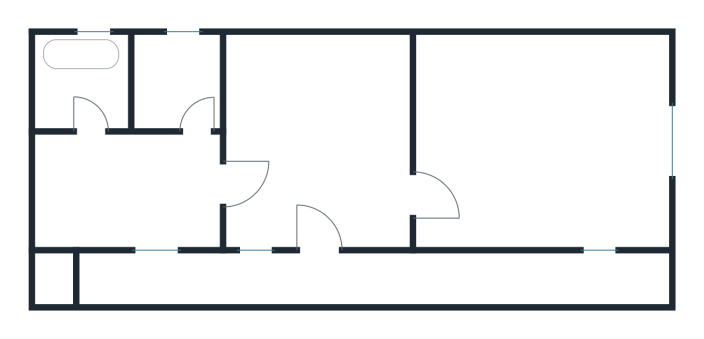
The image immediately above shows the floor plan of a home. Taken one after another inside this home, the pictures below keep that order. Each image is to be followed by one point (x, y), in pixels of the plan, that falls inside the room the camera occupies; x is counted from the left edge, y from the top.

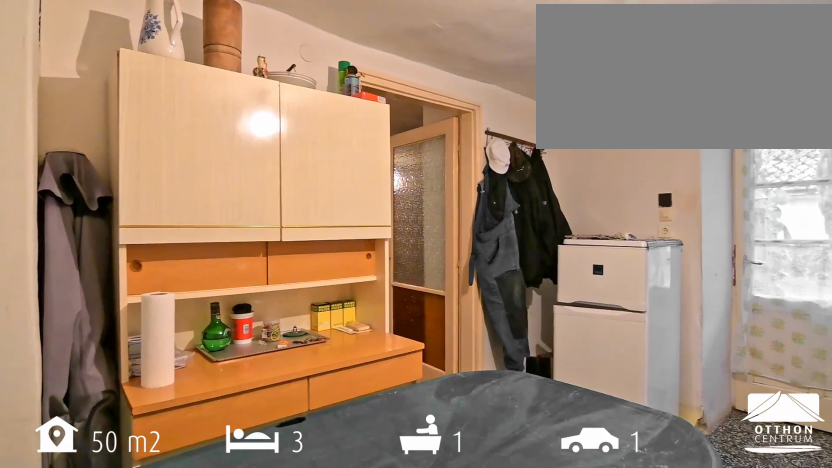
(317, 137)
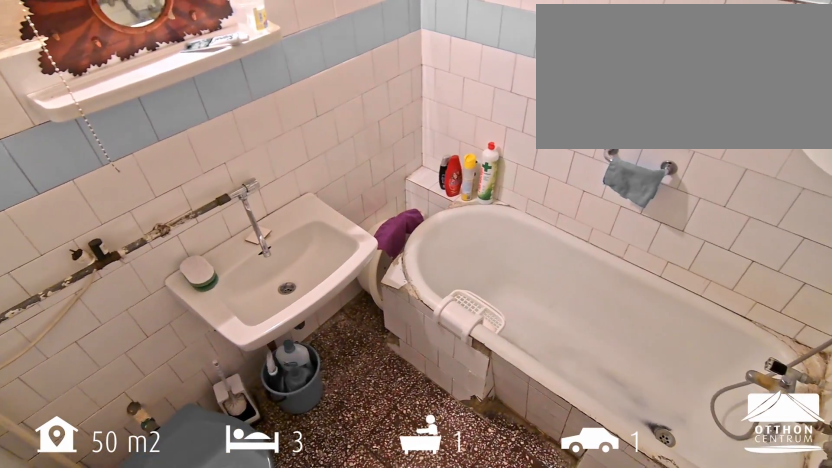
(86, 89)
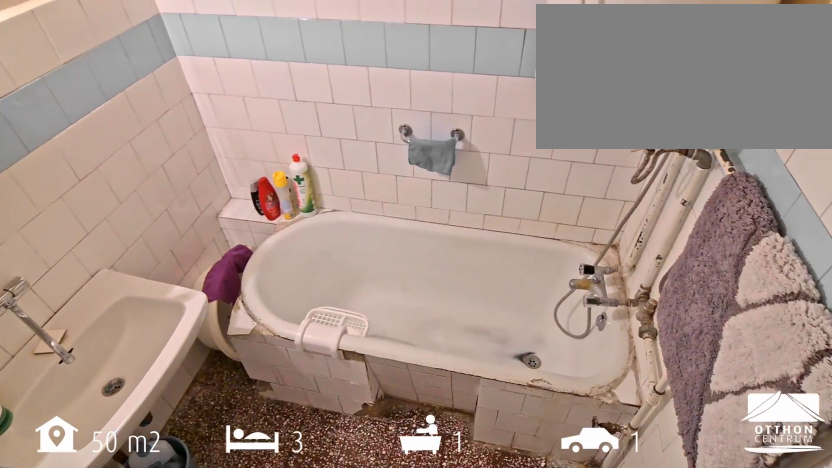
(86, 89)
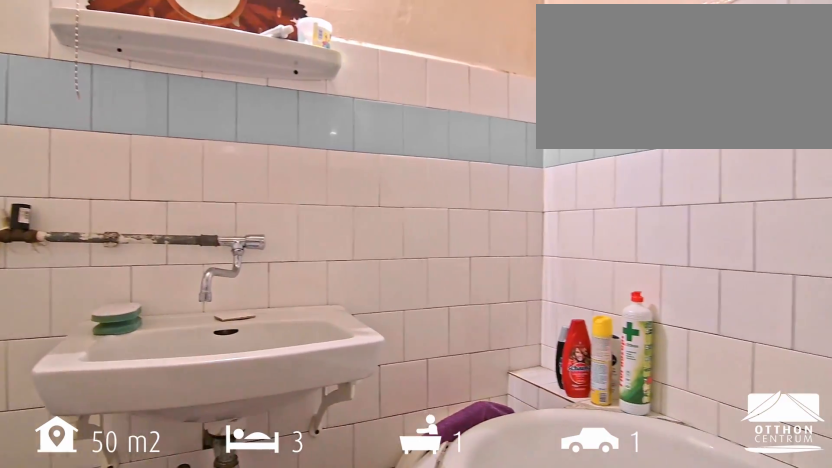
(86, 89)
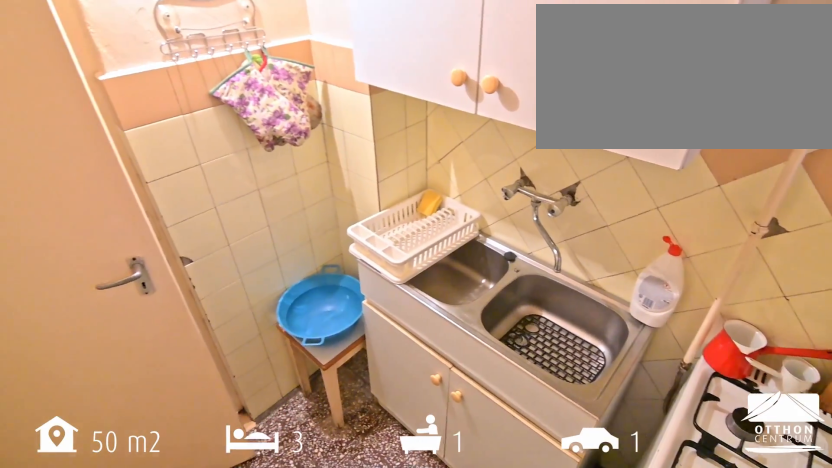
(175, 77)
